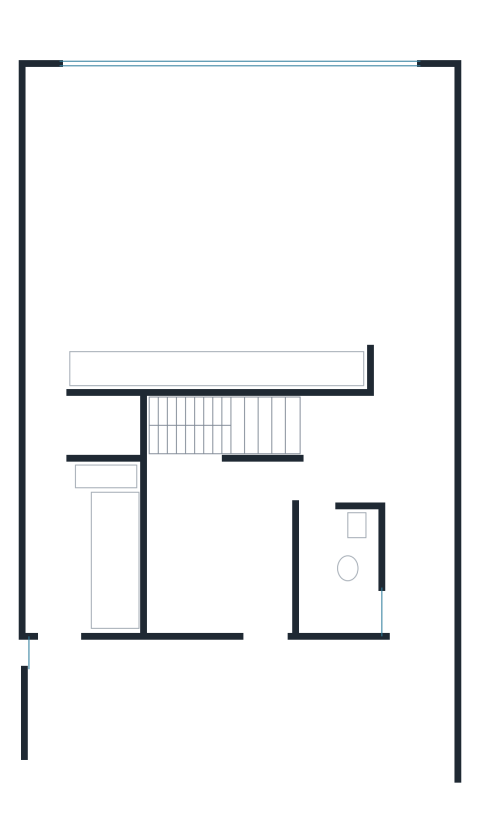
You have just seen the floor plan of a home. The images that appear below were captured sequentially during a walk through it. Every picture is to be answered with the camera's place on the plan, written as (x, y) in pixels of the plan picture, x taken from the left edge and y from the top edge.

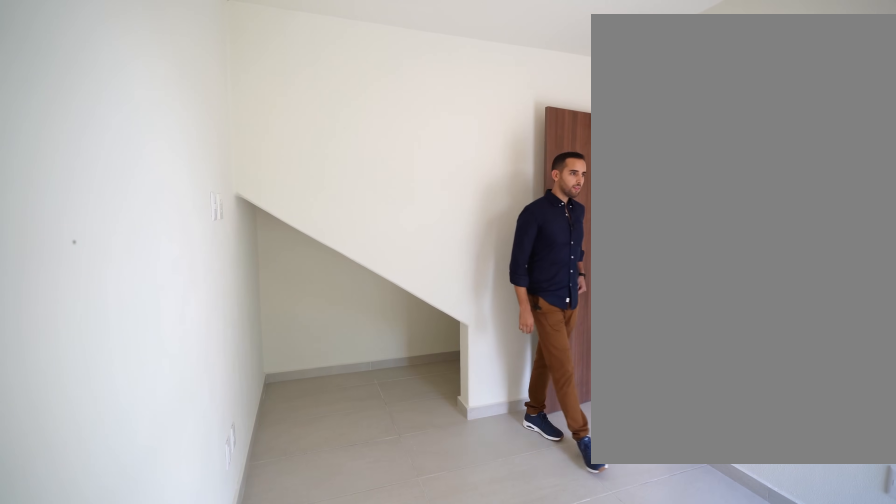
(186, 611)
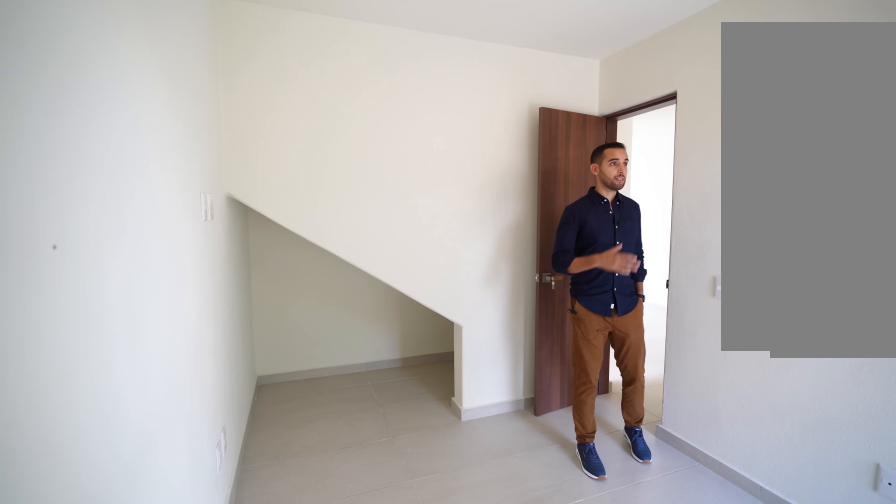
(186, 611)
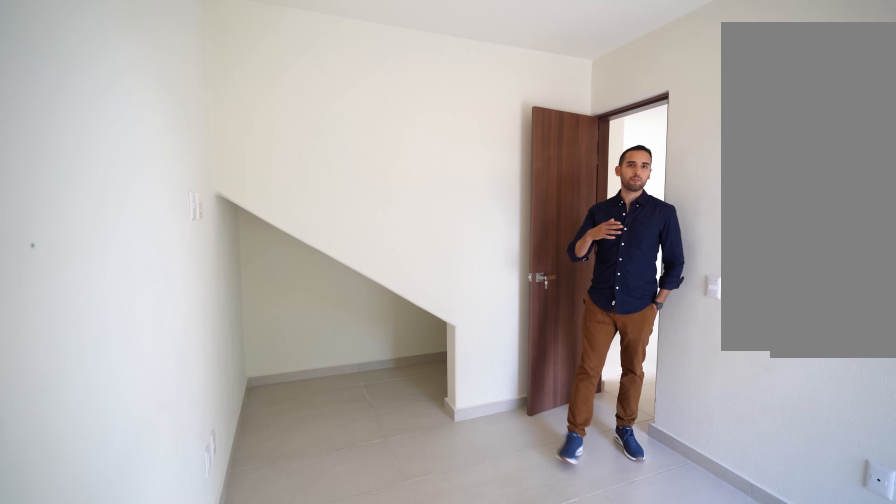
(186, 611)
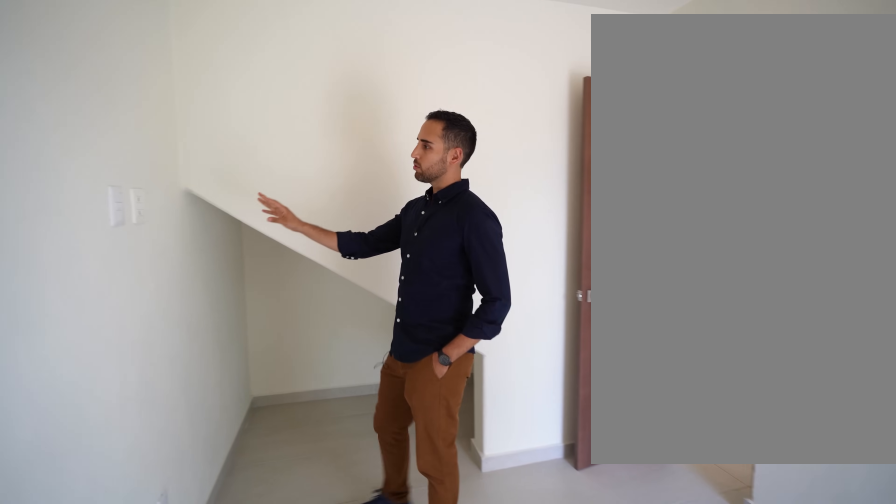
(185, 611)
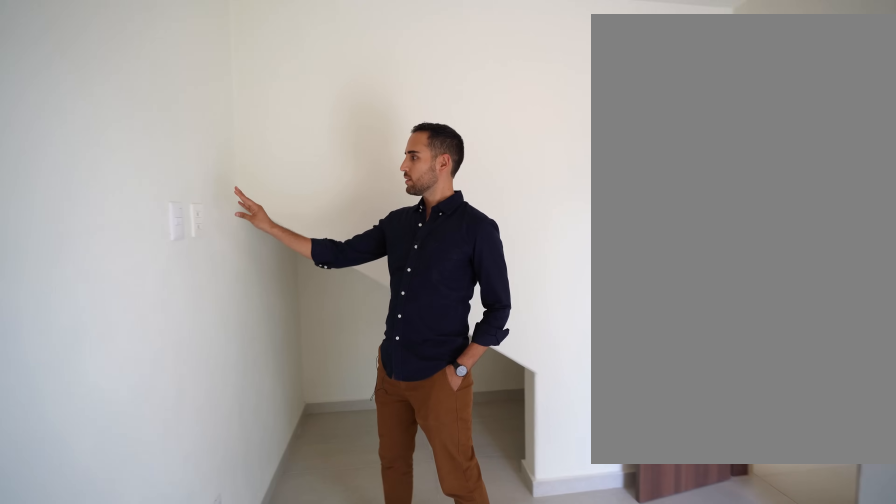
(186, 611)
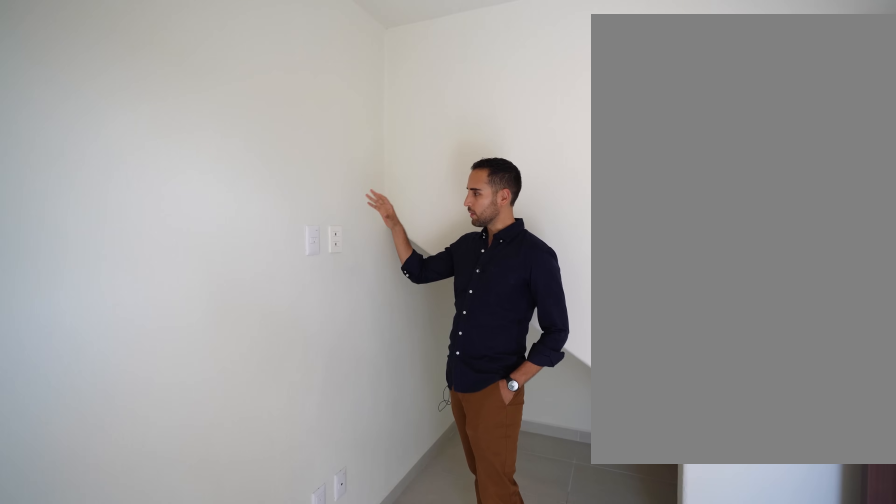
(184, 575)
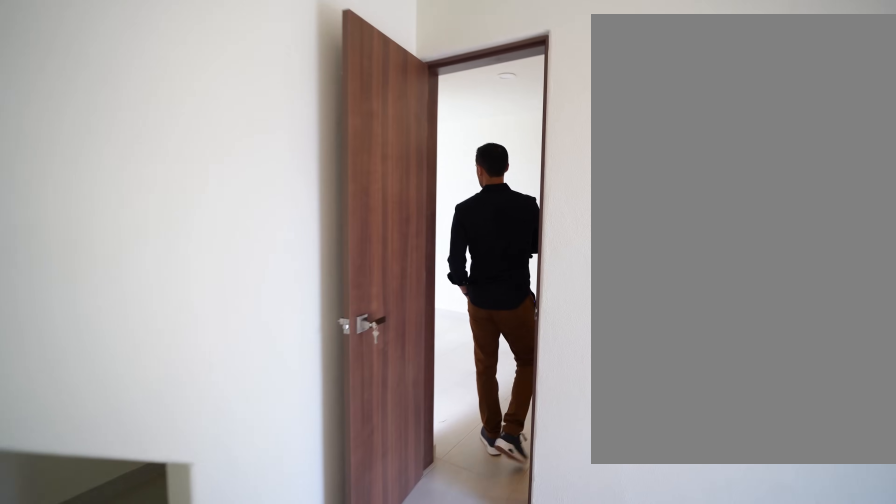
(184, 574)
